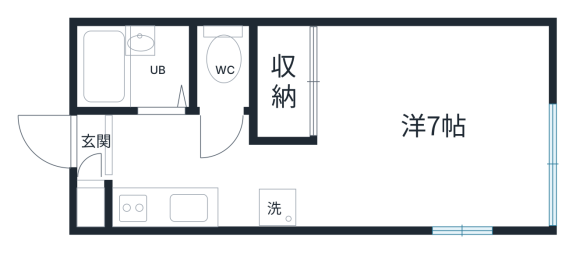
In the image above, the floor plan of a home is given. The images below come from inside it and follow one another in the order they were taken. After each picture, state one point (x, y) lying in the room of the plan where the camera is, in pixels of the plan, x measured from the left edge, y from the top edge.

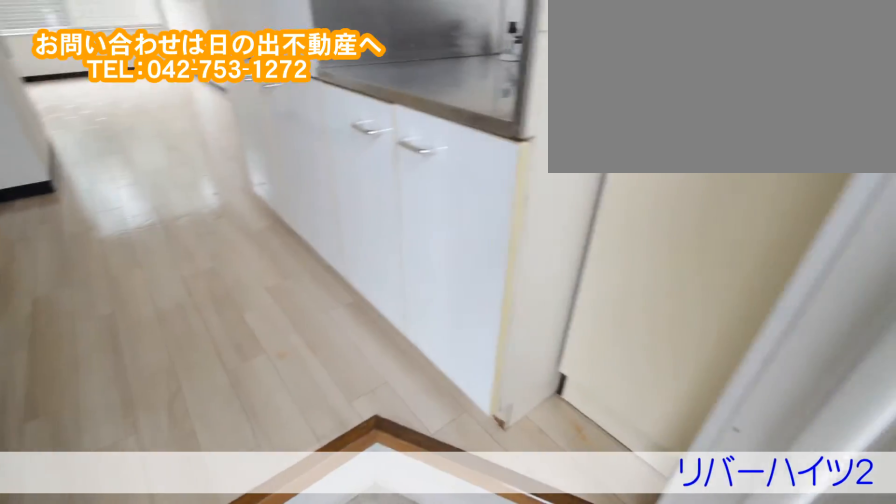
(147, 145)
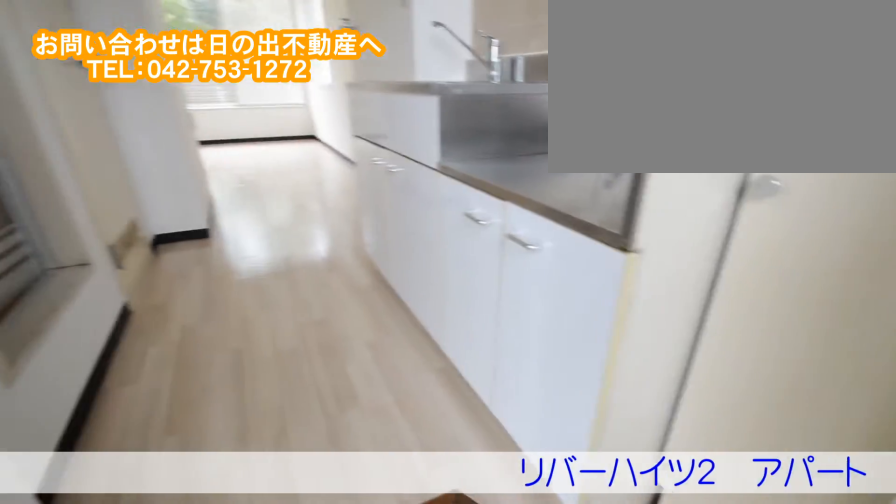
(147, 145)
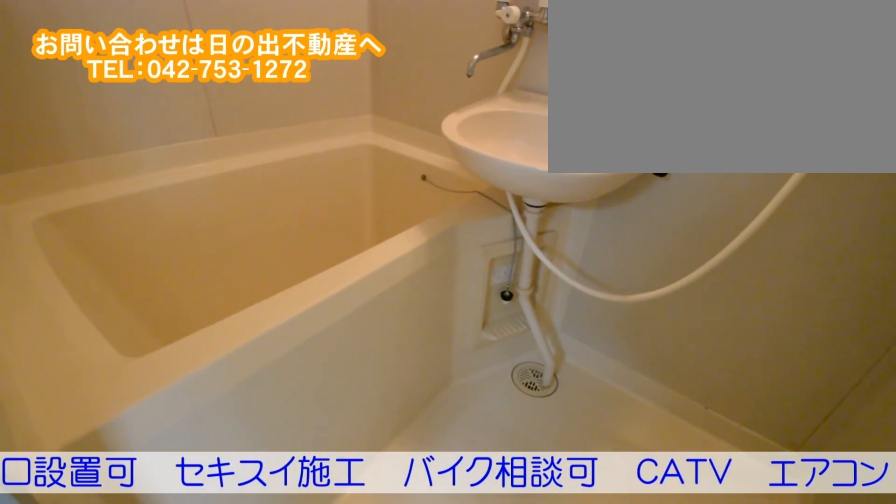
(128, 75)
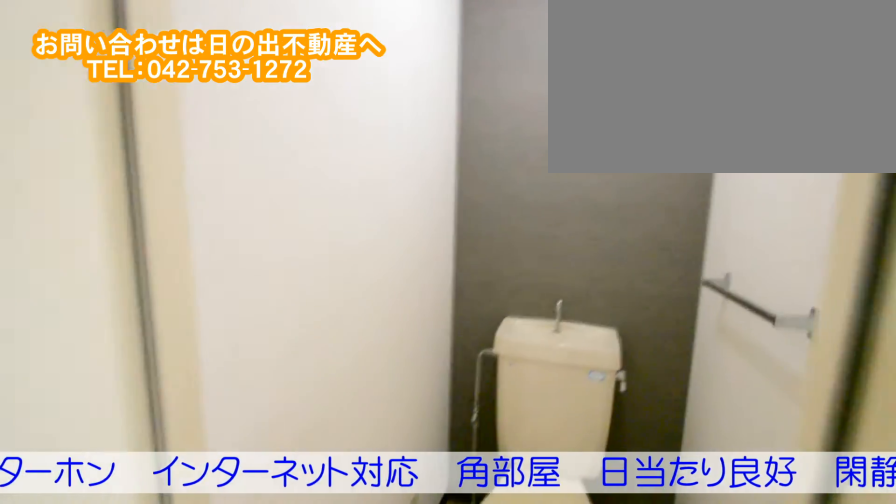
(217, 72)
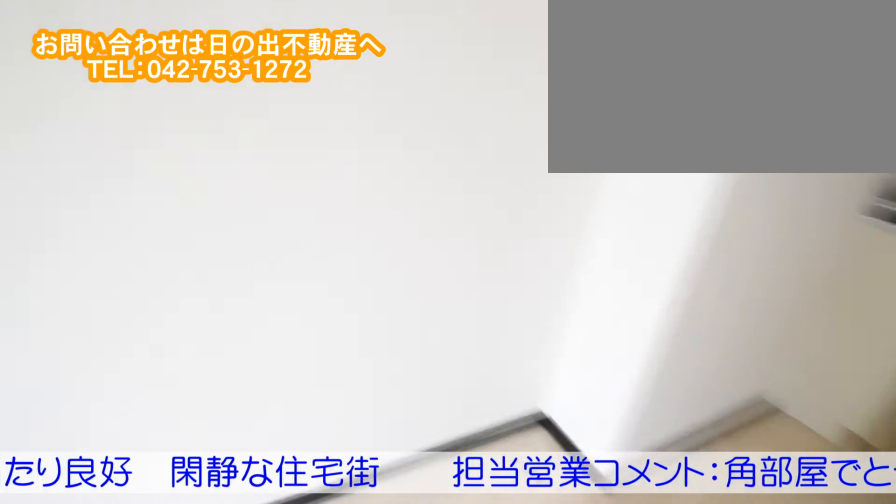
(187, 148)
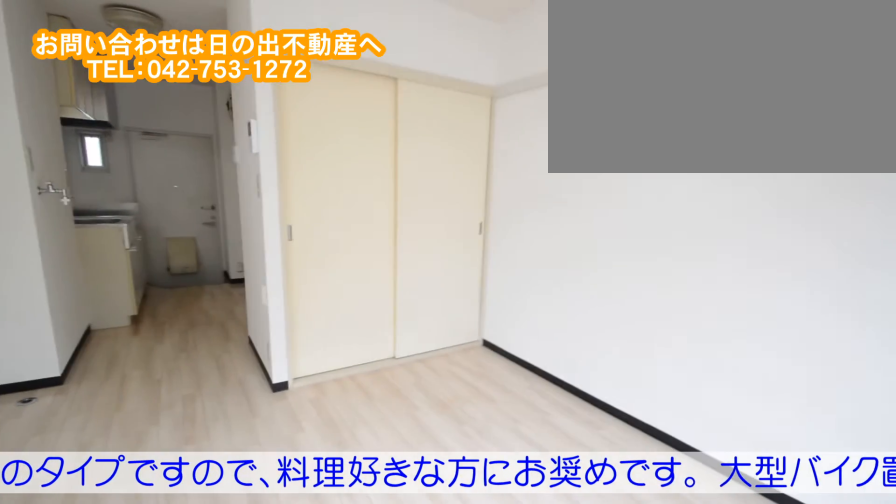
(440, 81)
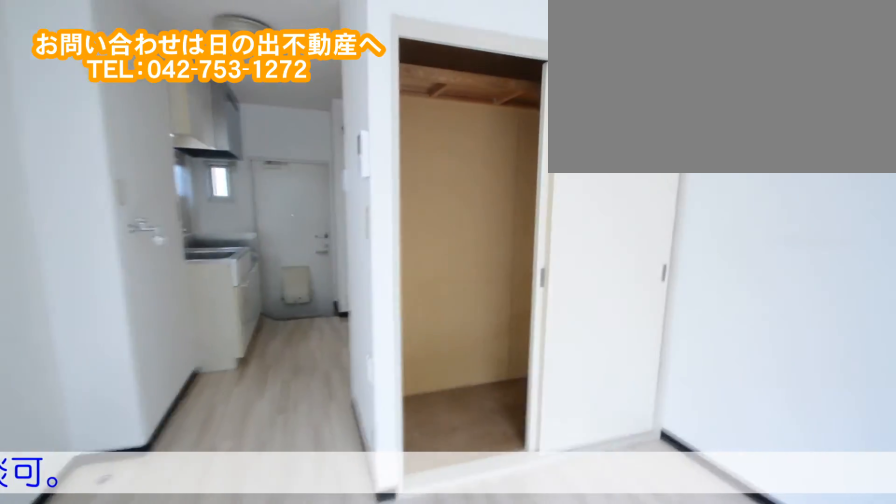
(441, 81)
